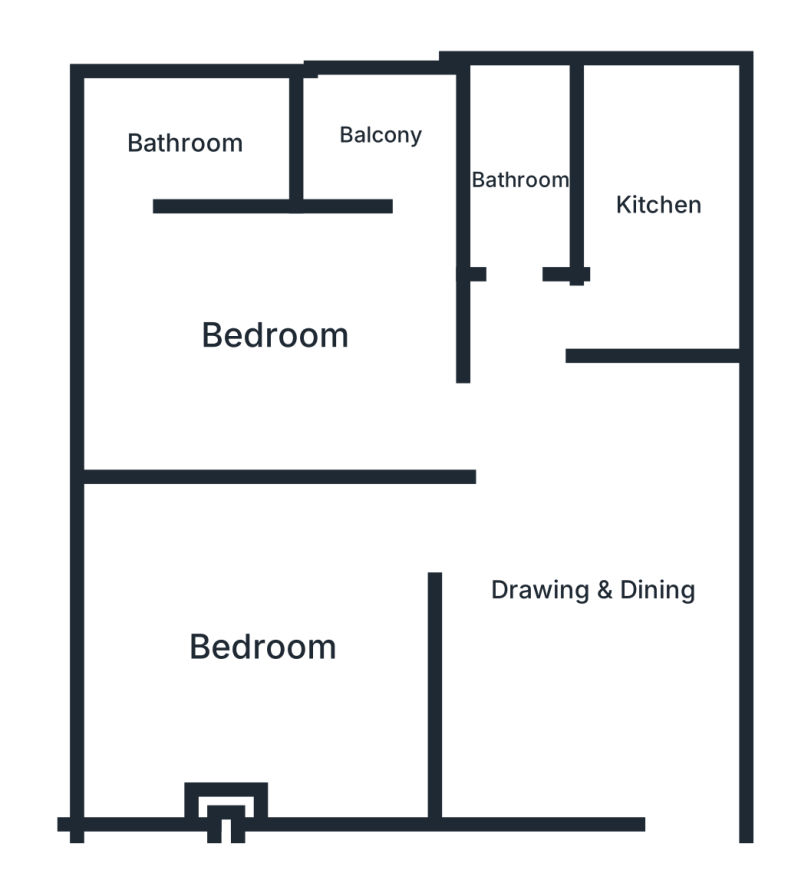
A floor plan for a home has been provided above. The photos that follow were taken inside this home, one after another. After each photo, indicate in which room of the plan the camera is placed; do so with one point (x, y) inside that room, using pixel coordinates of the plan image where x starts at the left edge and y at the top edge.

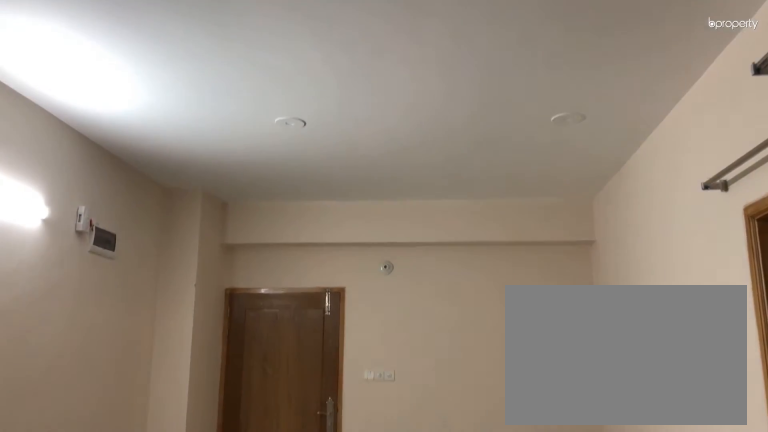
(591, 593)
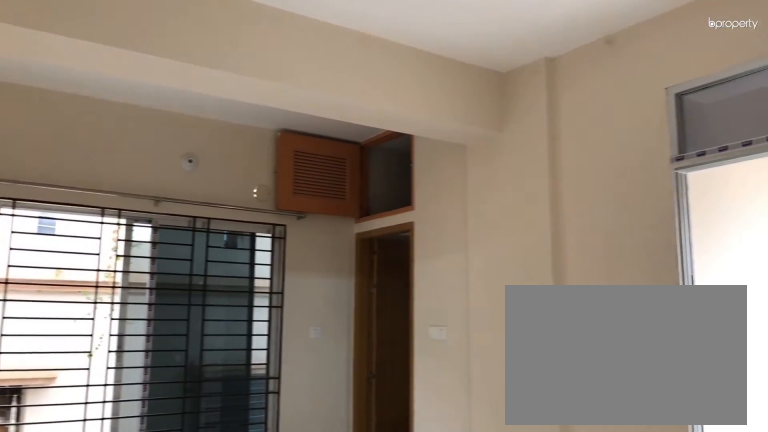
(277, 329)
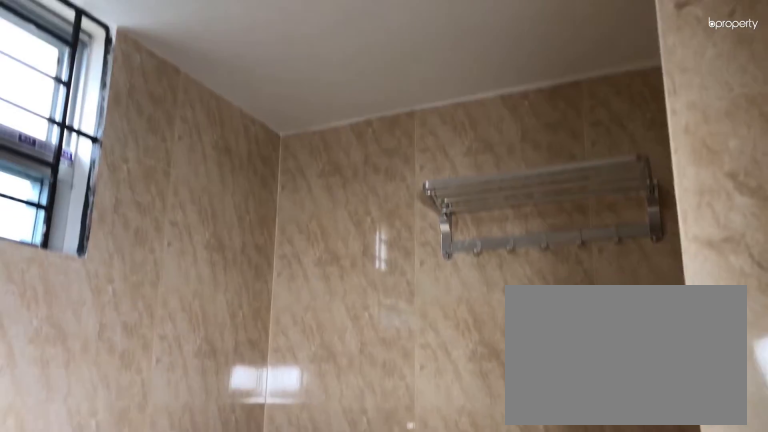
(183, 144)
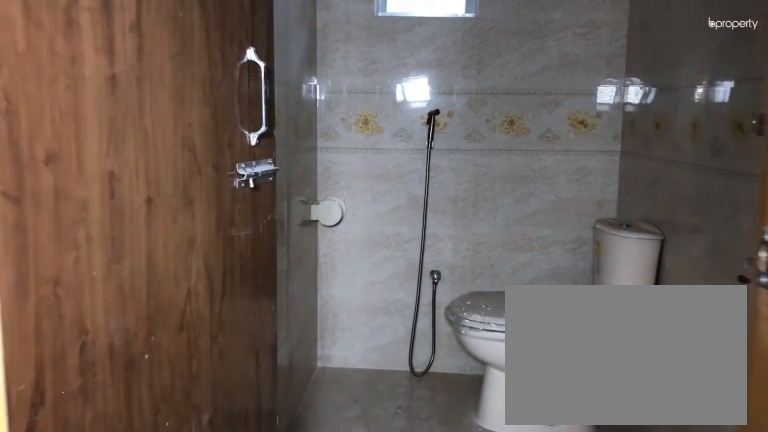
(517, 181)
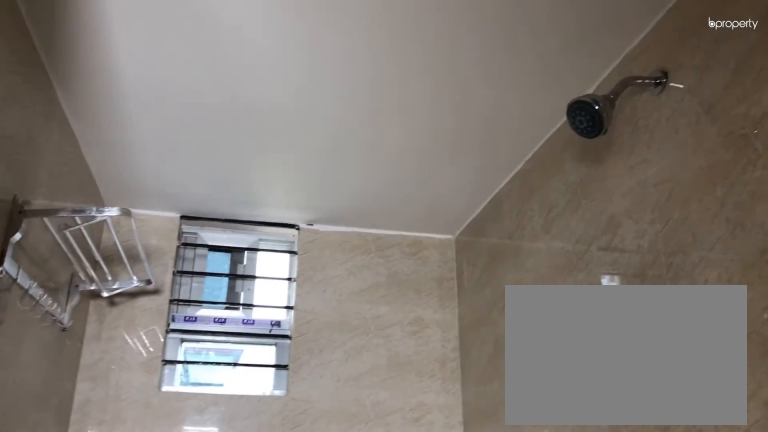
(517, 181)
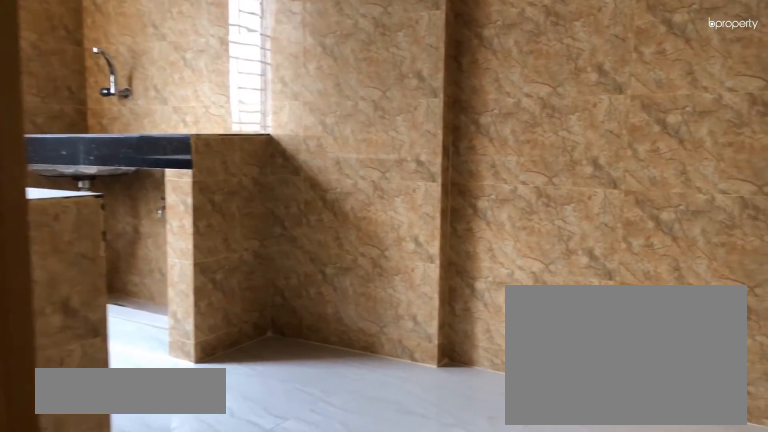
(657, 204)
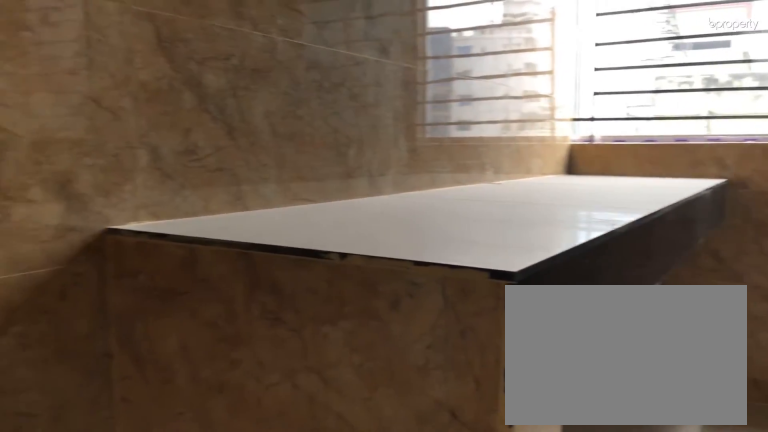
(657, 204)
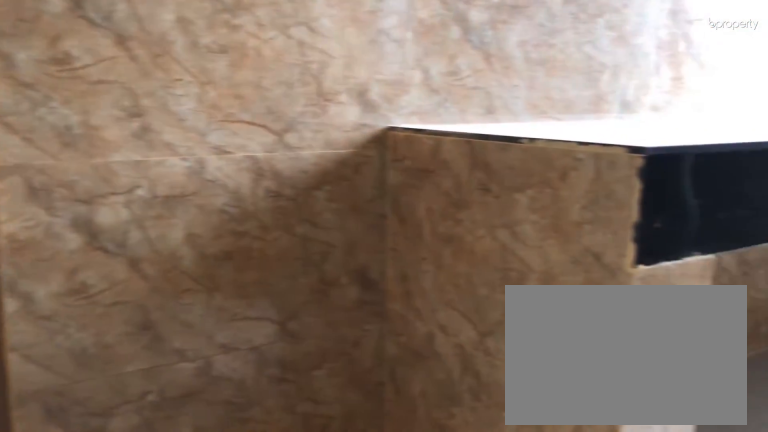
(657, 204)
